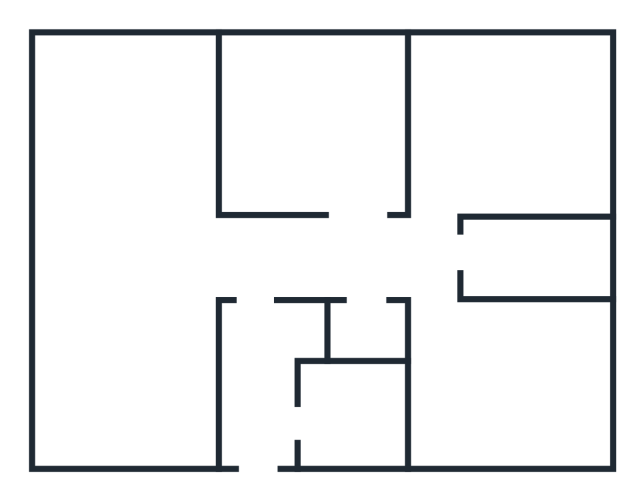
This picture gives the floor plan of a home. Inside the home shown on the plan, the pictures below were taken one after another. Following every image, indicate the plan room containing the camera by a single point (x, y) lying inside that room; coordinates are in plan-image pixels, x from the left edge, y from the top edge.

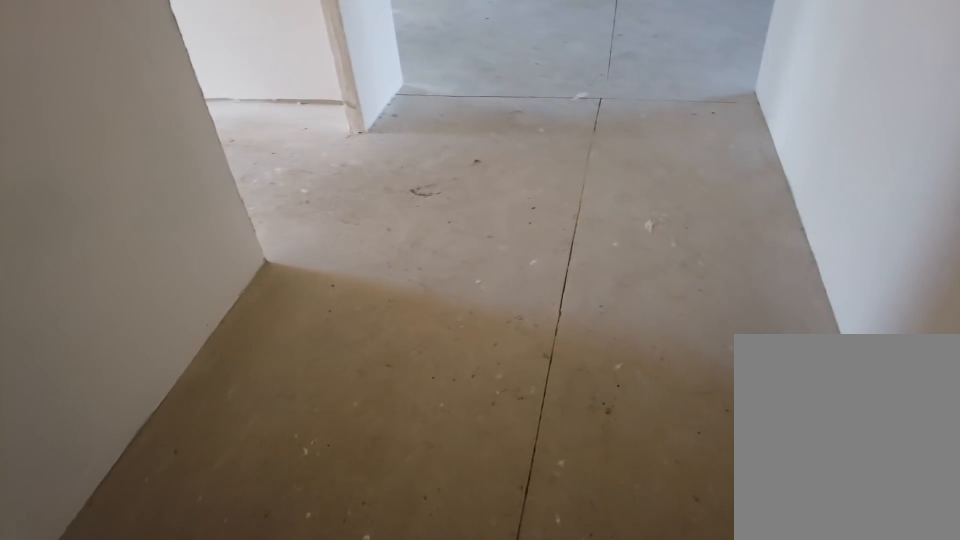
(375, 273)
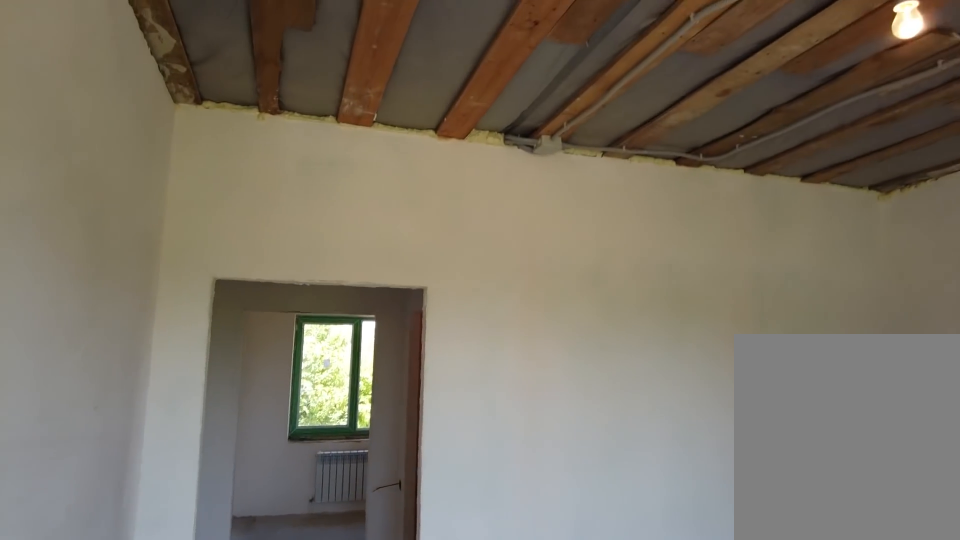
(466, 404)
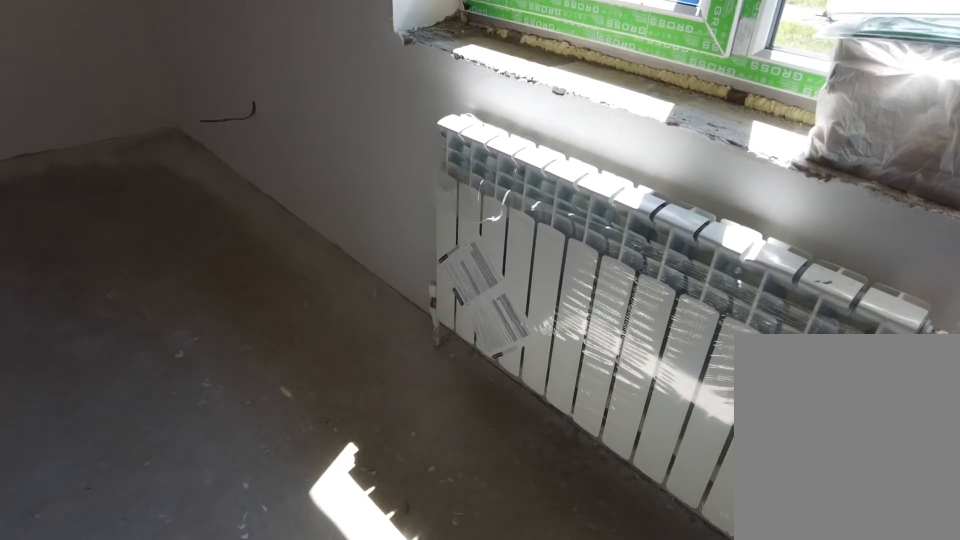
(466, 404)
